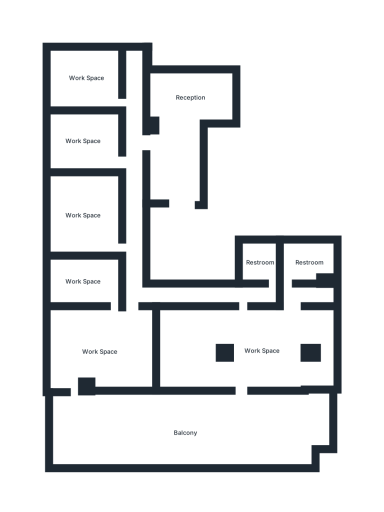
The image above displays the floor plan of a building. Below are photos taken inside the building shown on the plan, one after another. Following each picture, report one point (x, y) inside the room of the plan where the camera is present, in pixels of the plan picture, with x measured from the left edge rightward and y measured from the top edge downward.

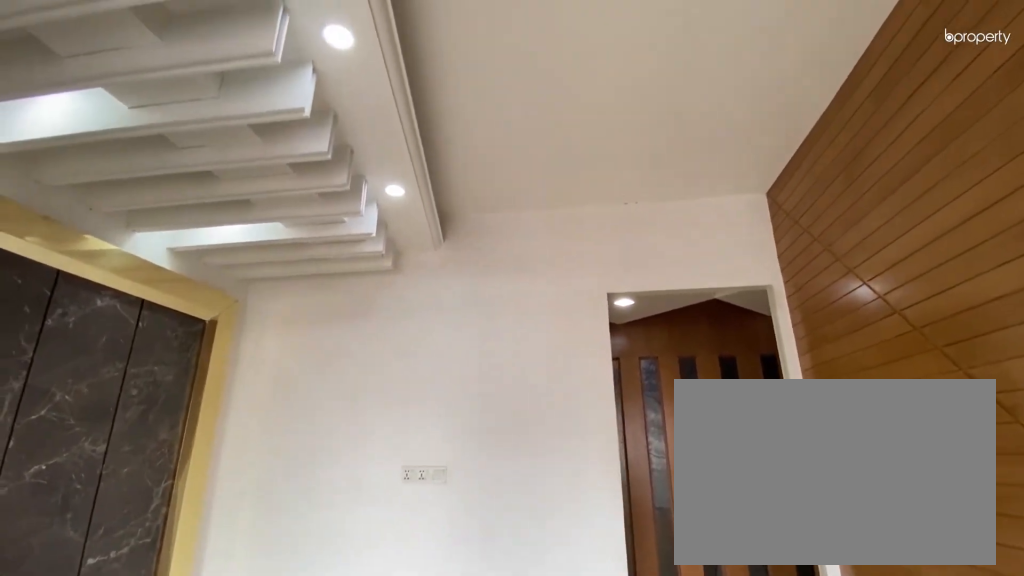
(85, 140)
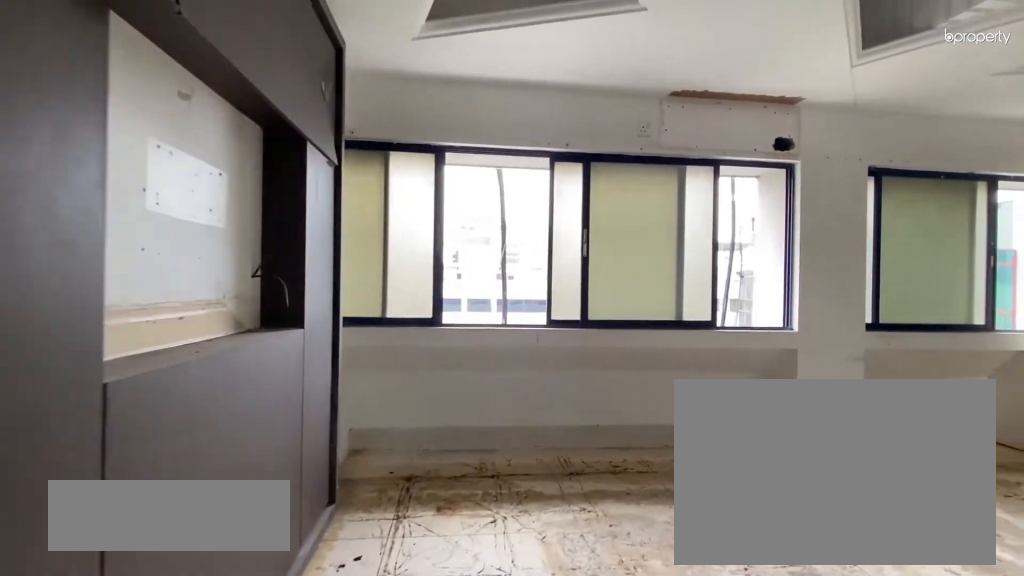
(83, 216)
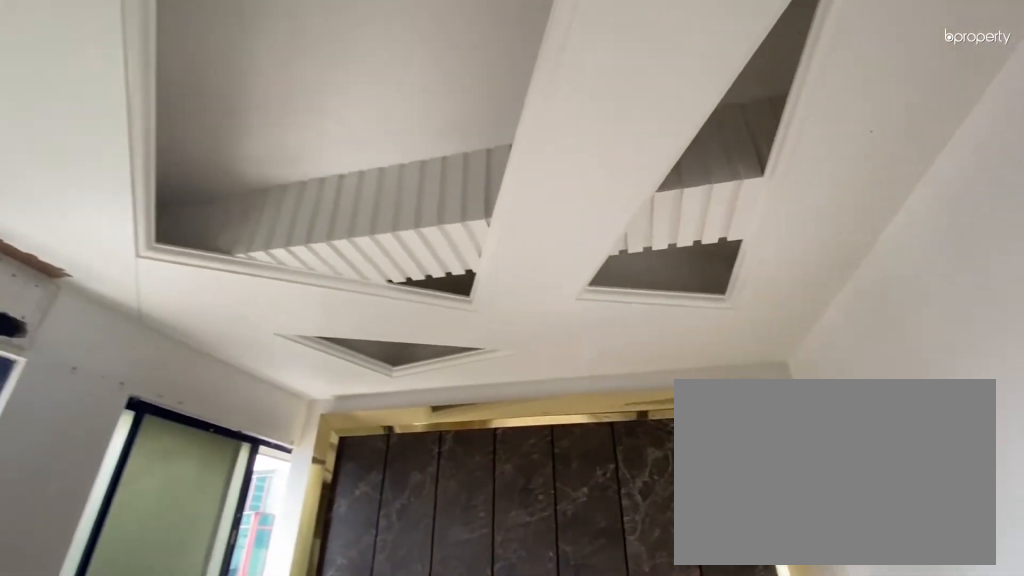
(83, 216)
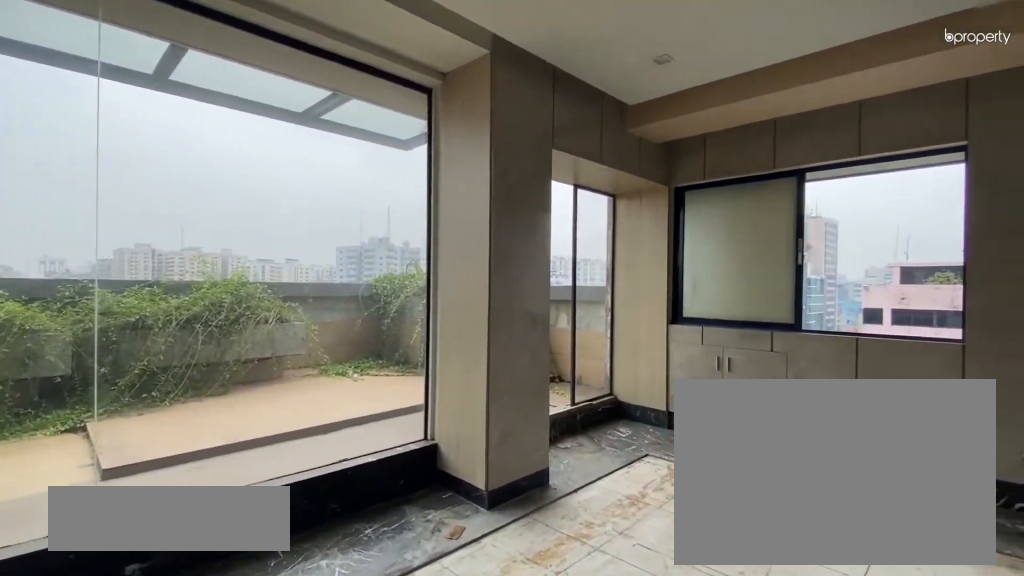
(100, 352)
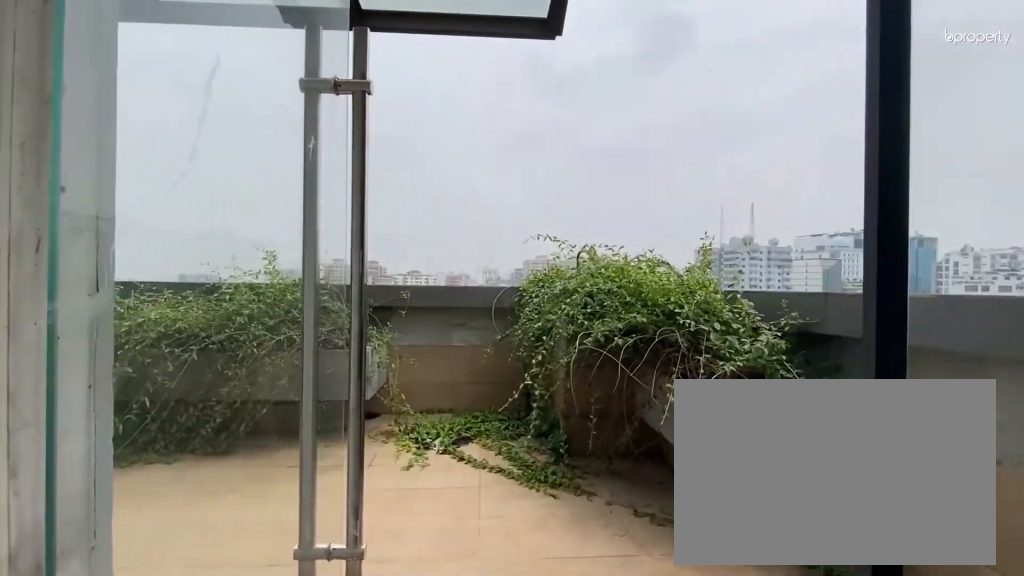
(75, 406)
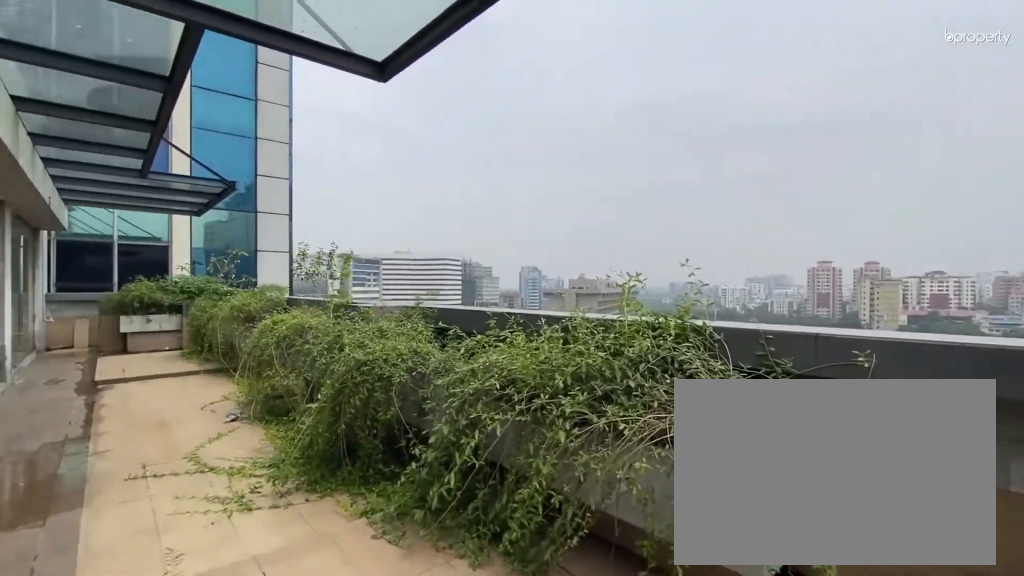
(107, 437)
